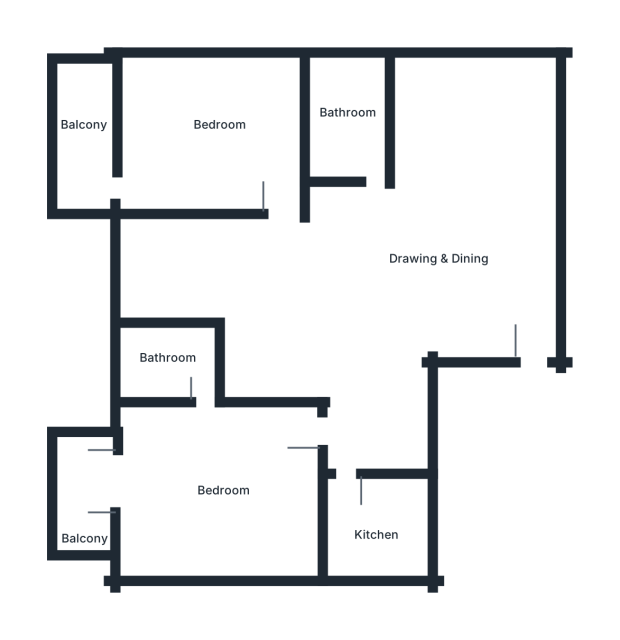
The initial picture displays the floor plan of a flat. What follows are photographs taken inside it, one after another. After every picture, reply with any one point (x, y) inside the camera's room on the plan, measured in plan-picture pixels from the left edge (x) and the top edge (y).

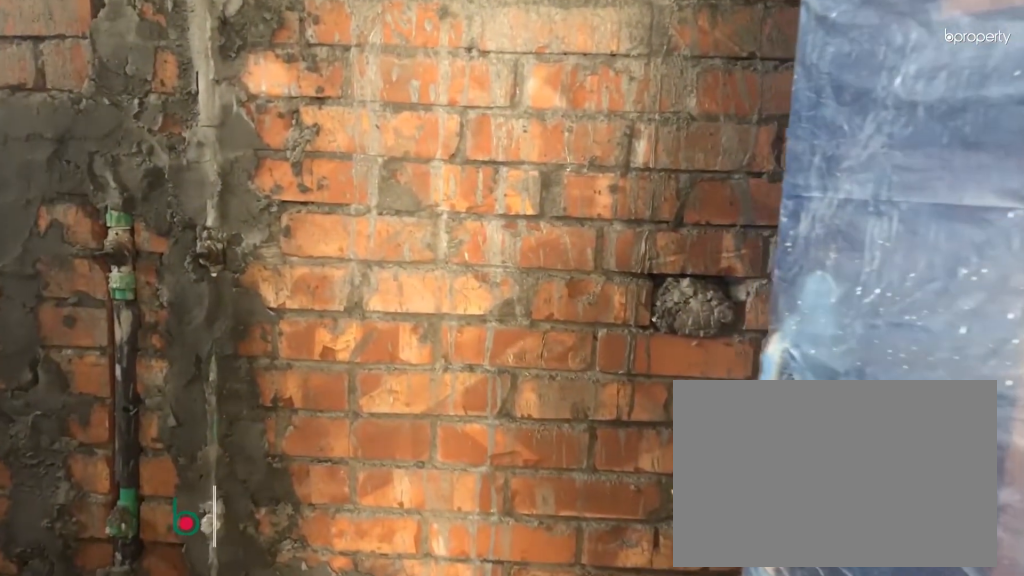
(165, 365)
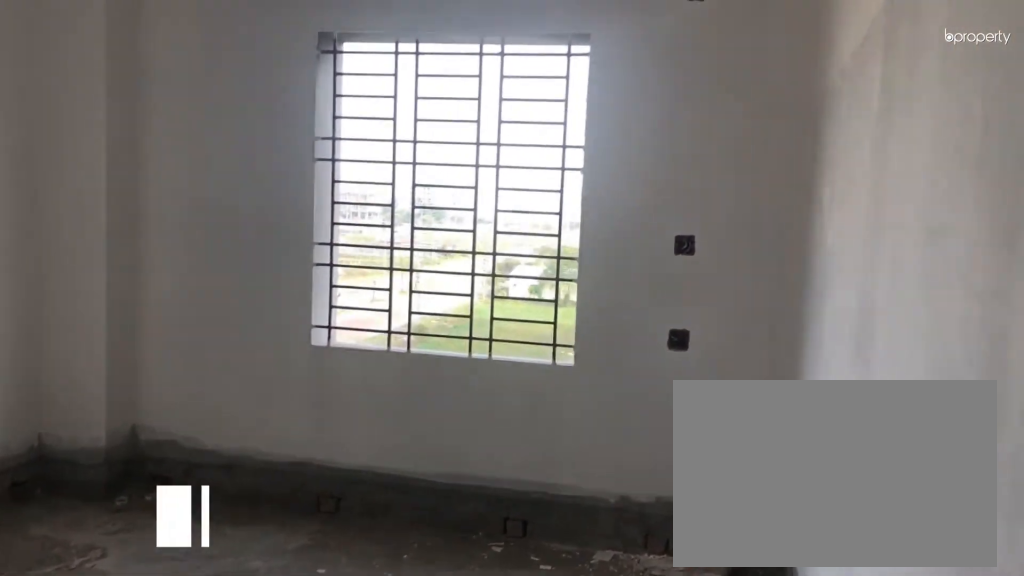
(204, 129)
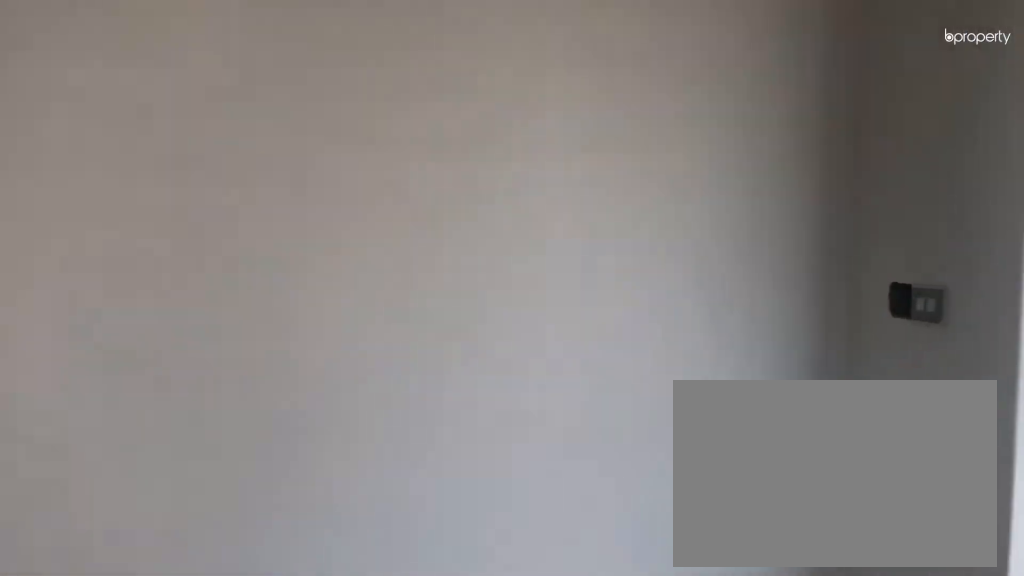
(204, 129)
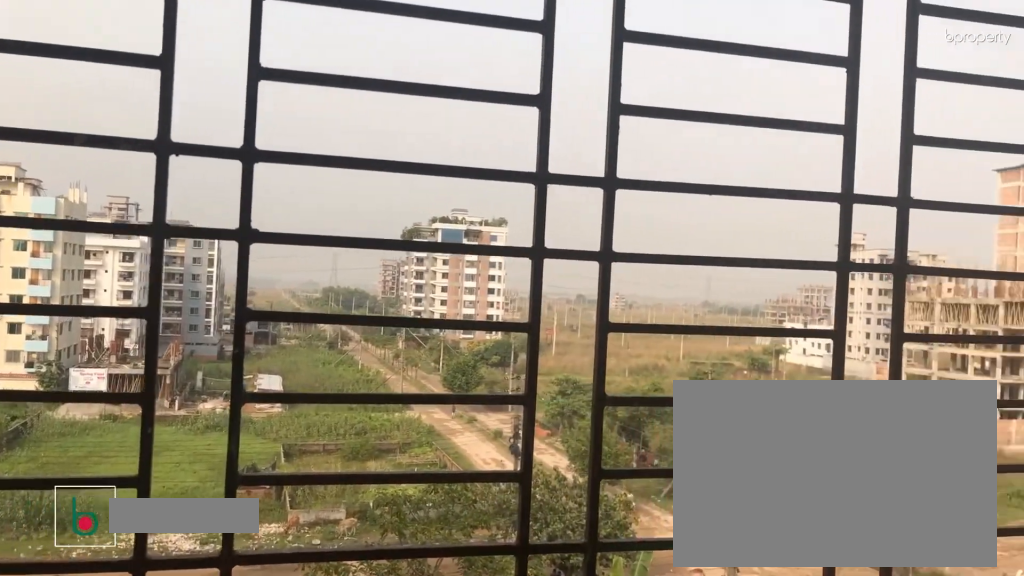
(81, 131)
